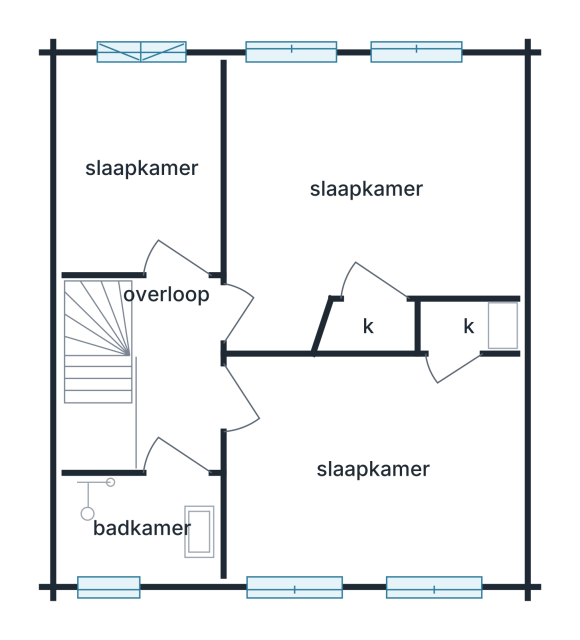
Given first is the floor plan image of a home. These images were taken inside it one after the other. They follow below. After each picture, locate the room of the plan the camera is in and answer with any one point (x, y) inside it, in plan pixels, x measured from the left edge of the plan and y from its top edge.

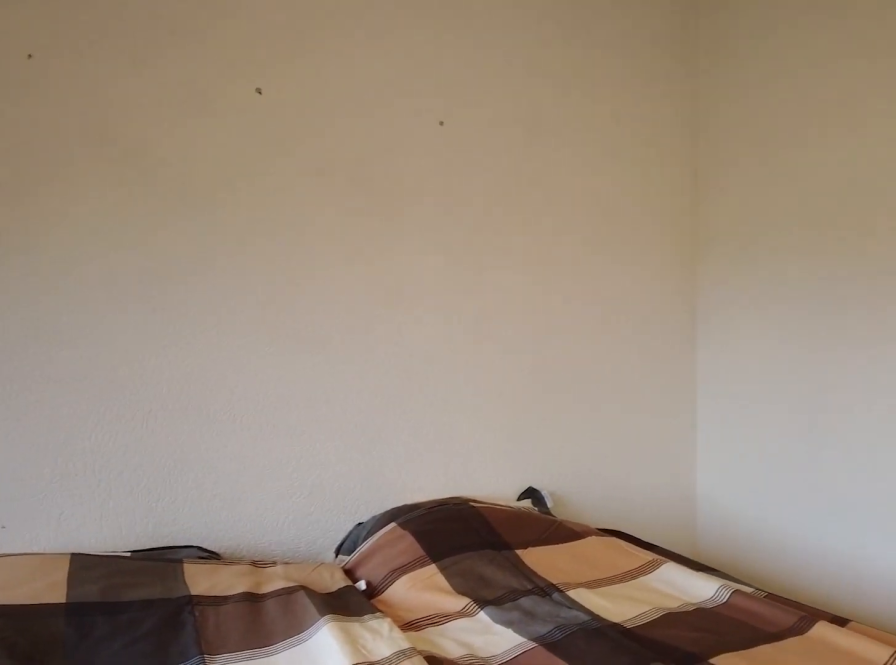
(365, 187)
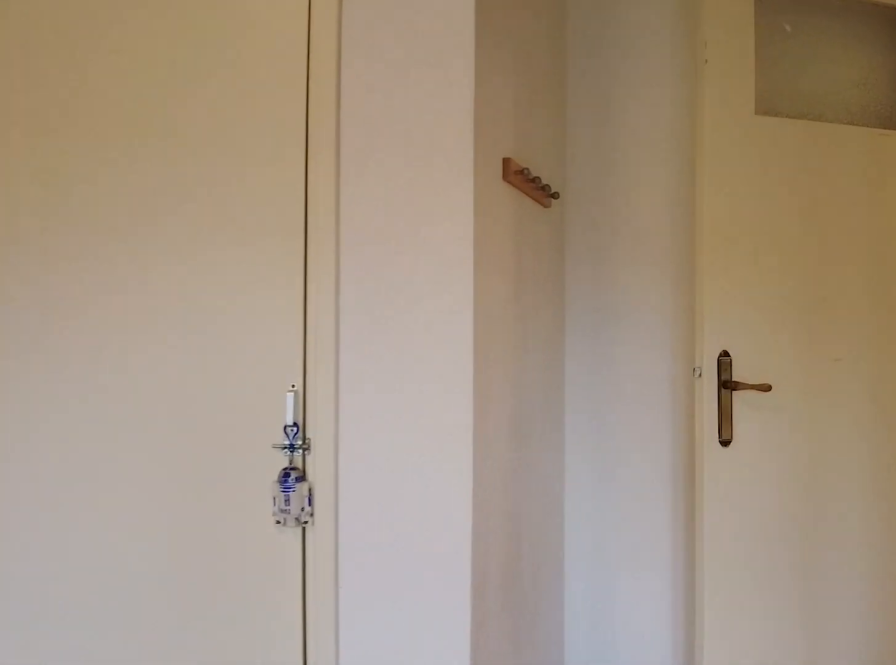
(365, 187)
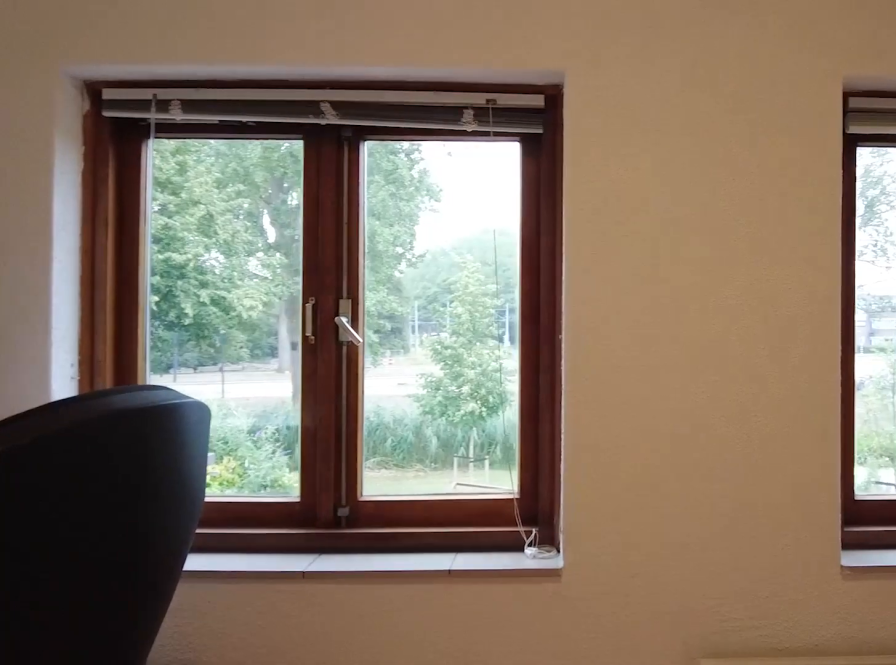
(372, 466)
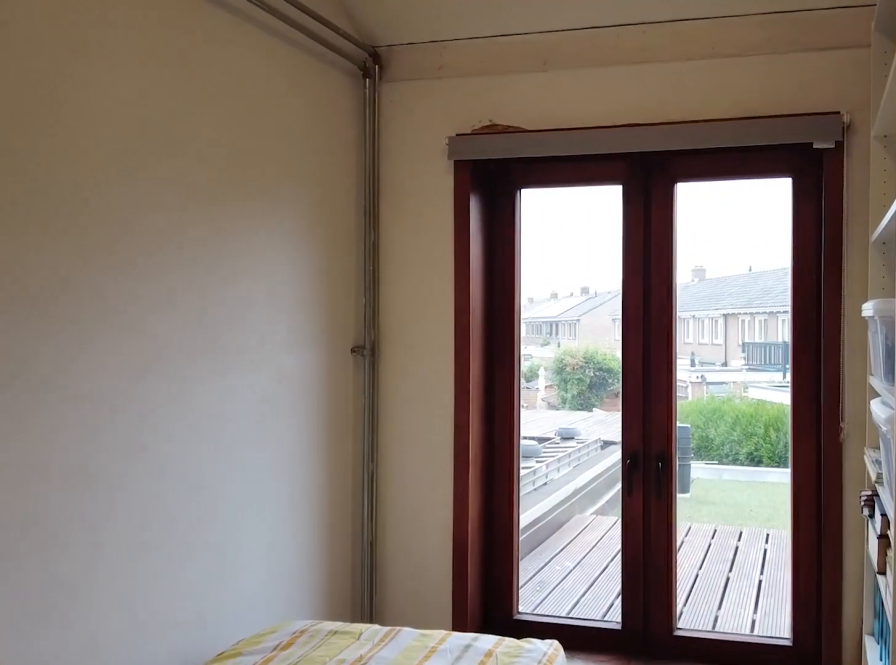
(141, 166)
